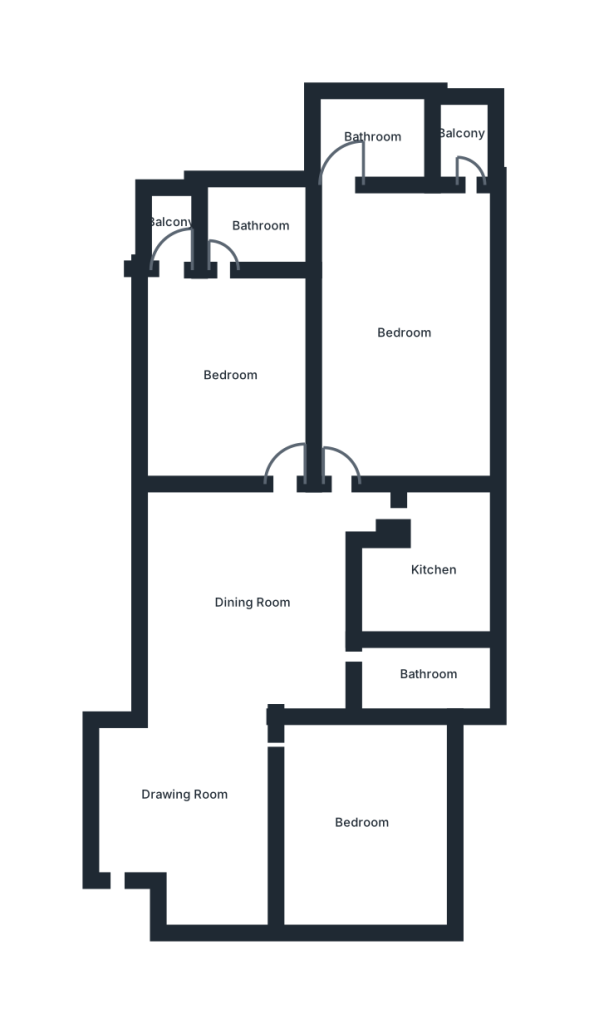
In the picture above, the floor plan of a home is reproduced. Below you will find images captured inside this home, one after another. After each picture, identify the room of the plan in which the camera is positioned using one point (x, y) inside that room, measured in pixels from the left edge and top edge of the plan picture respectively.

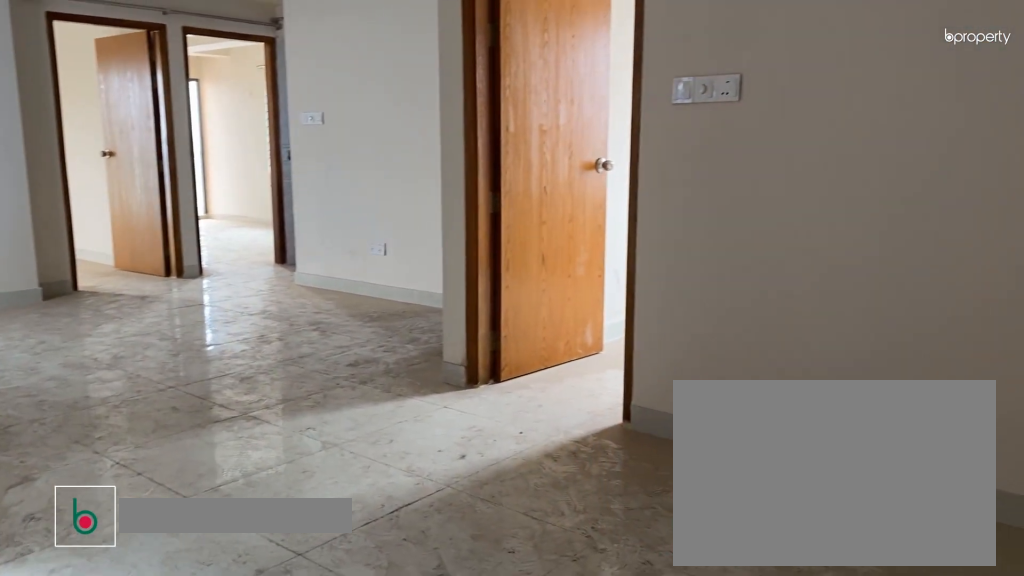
(186, 798)
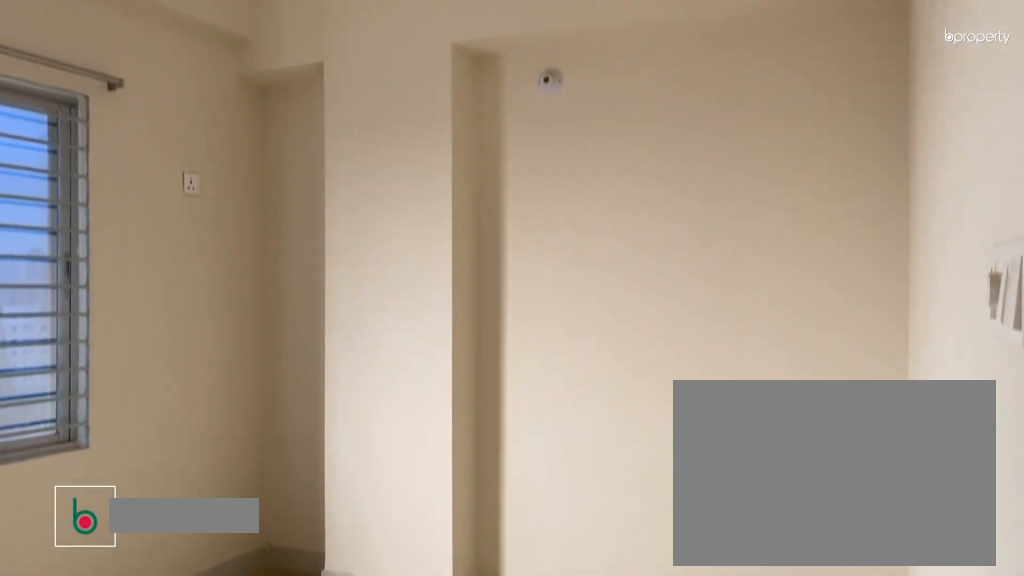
(366, 824)
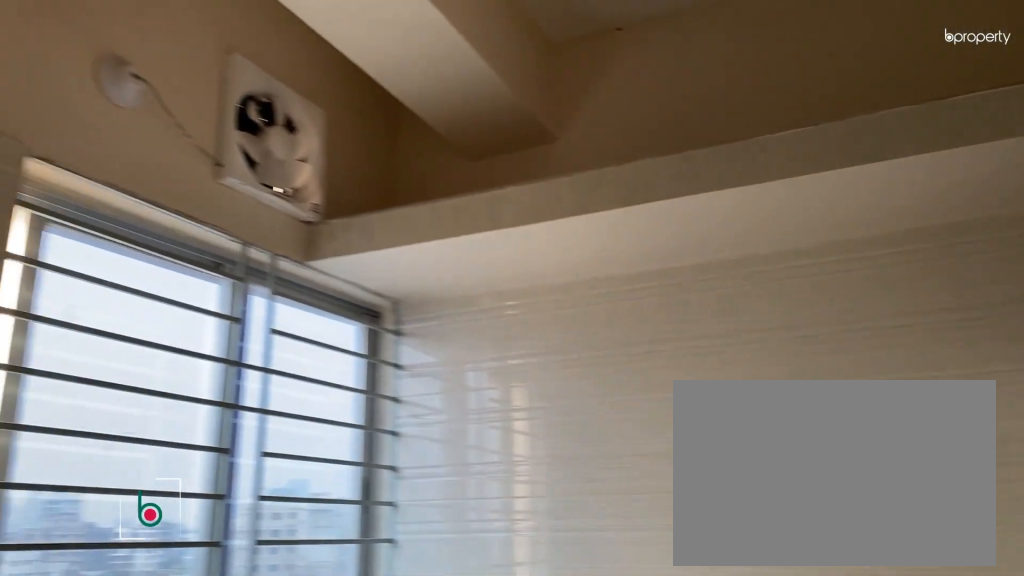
(433, 572)
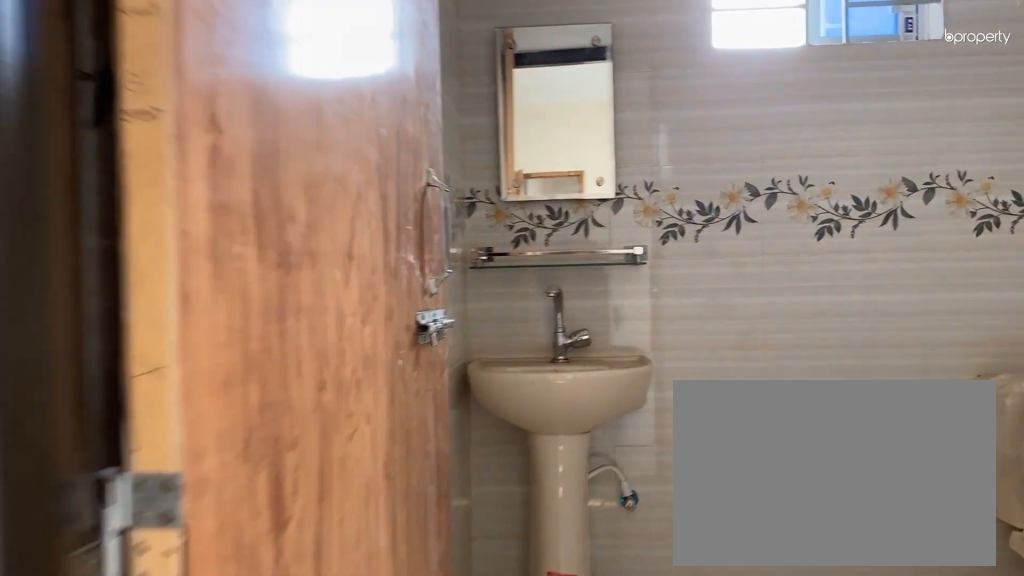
(376, 139)
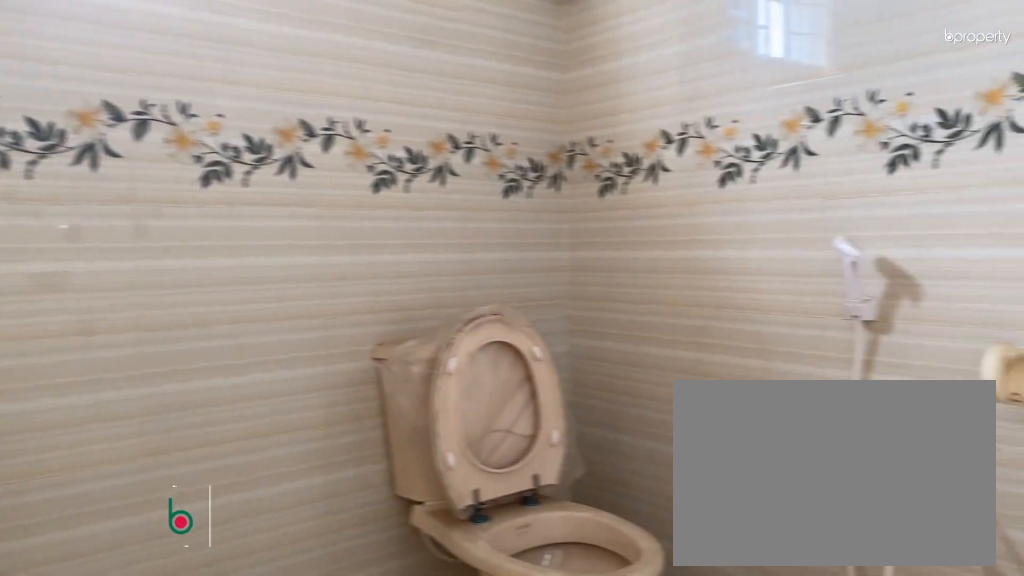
(376, 139)
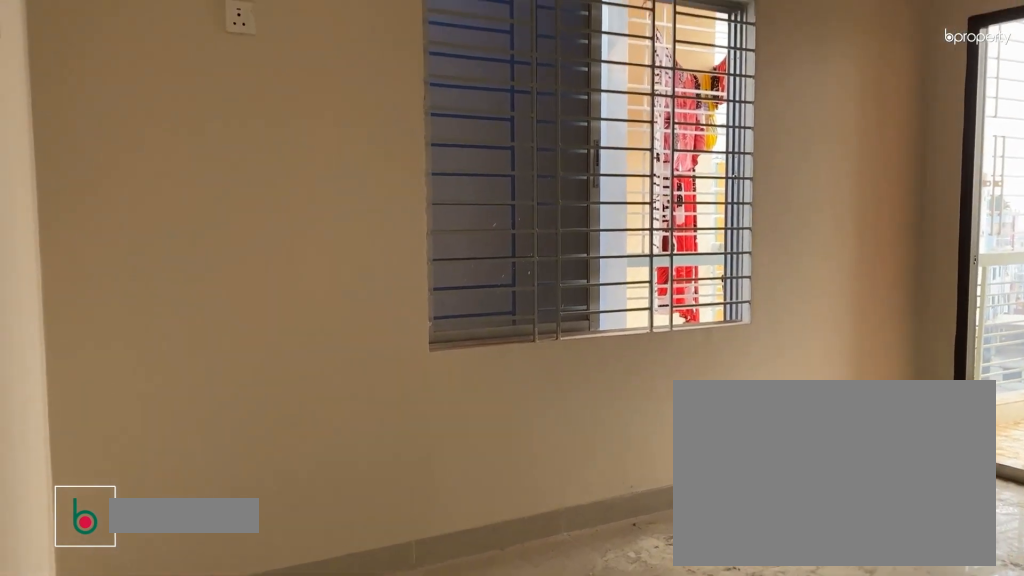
(238, 378)
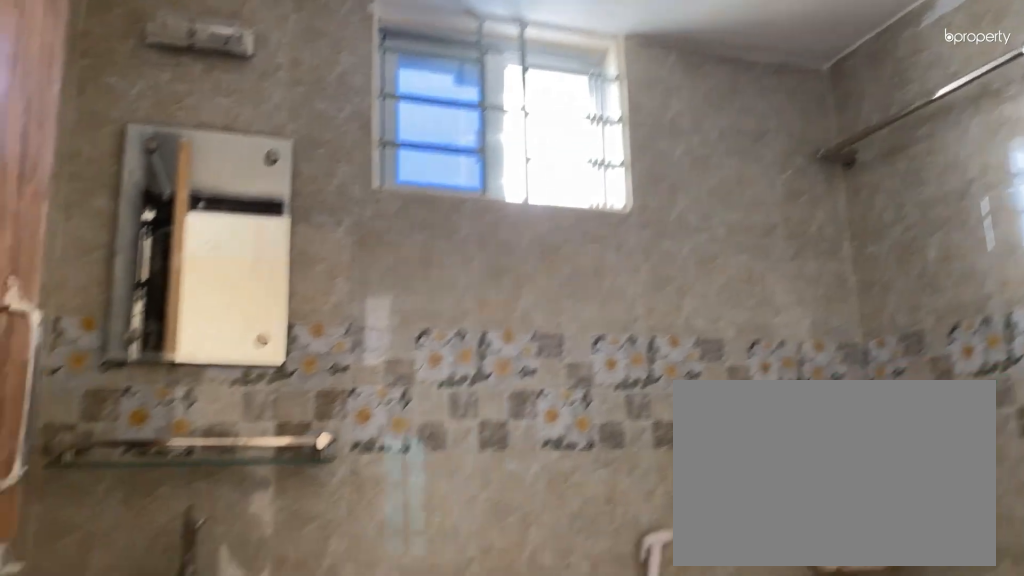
(263, 225)
